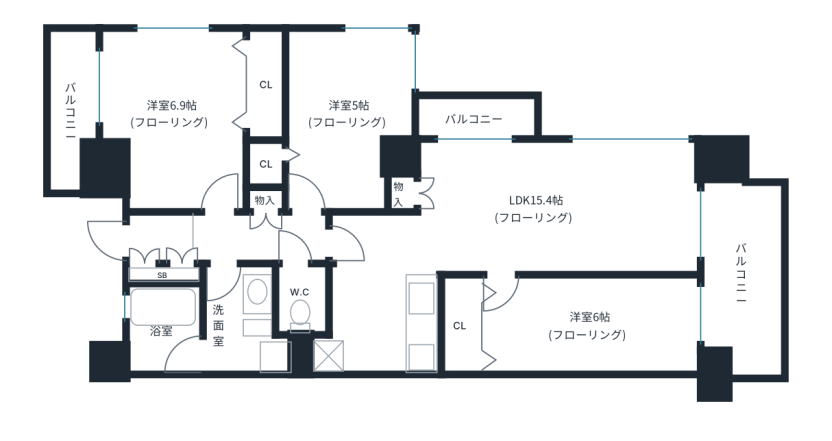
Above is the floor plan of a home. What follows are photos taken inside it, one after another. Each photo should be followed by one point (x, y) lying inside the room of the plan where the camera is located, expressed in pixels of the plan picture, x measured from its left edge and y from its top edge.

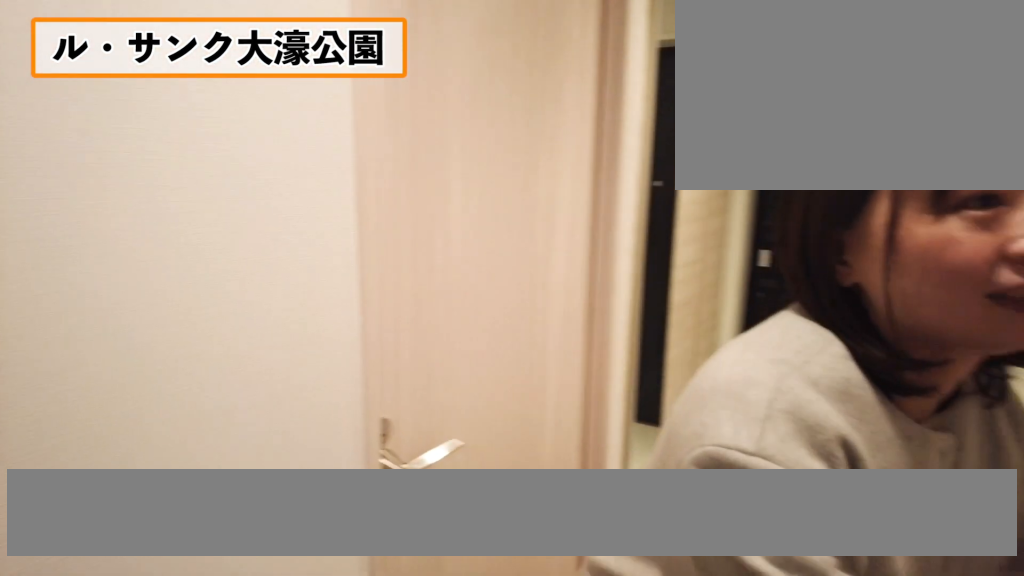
(265, 233)
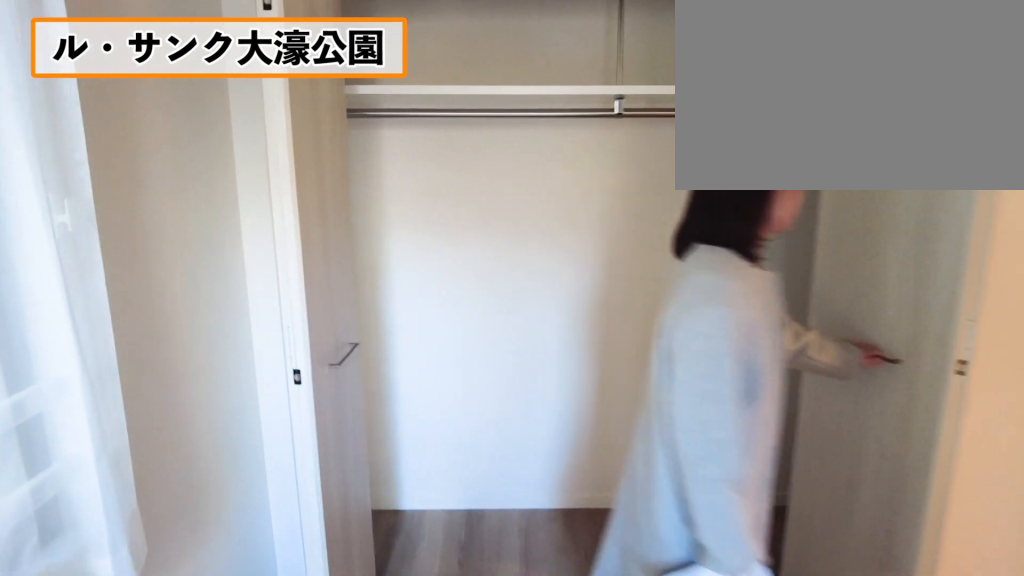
(172, 111)
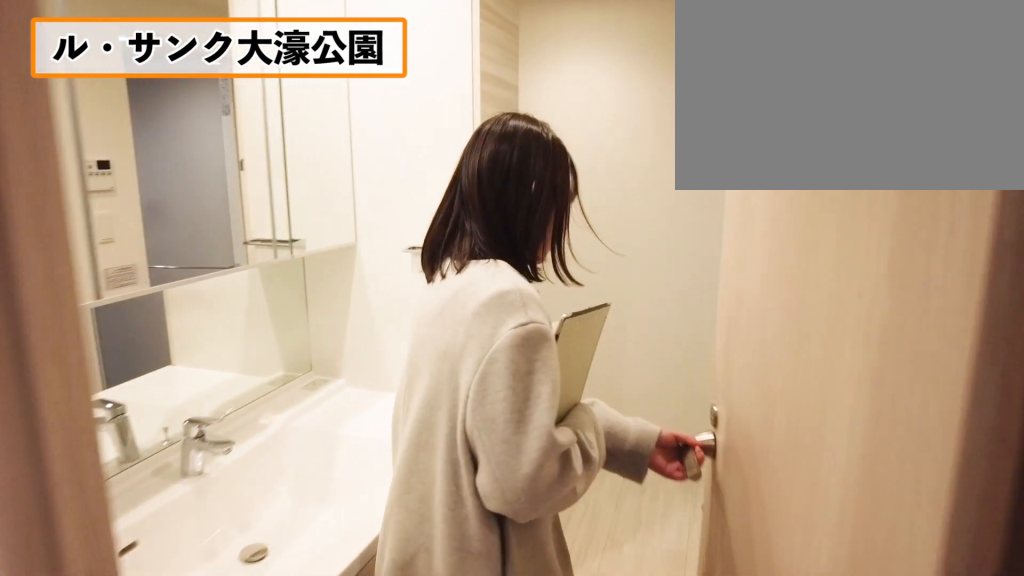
(231, 306)
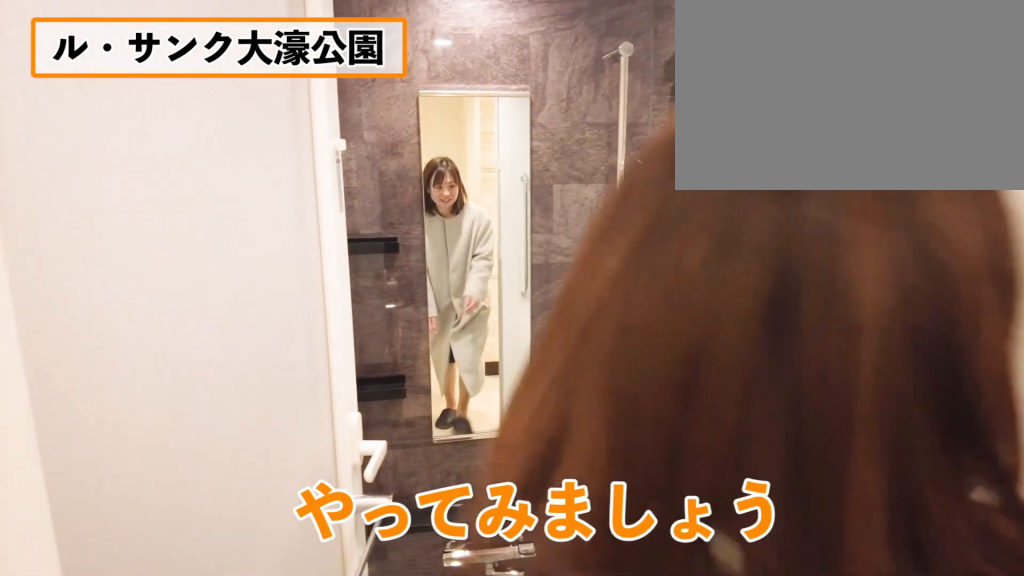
(177, 334)
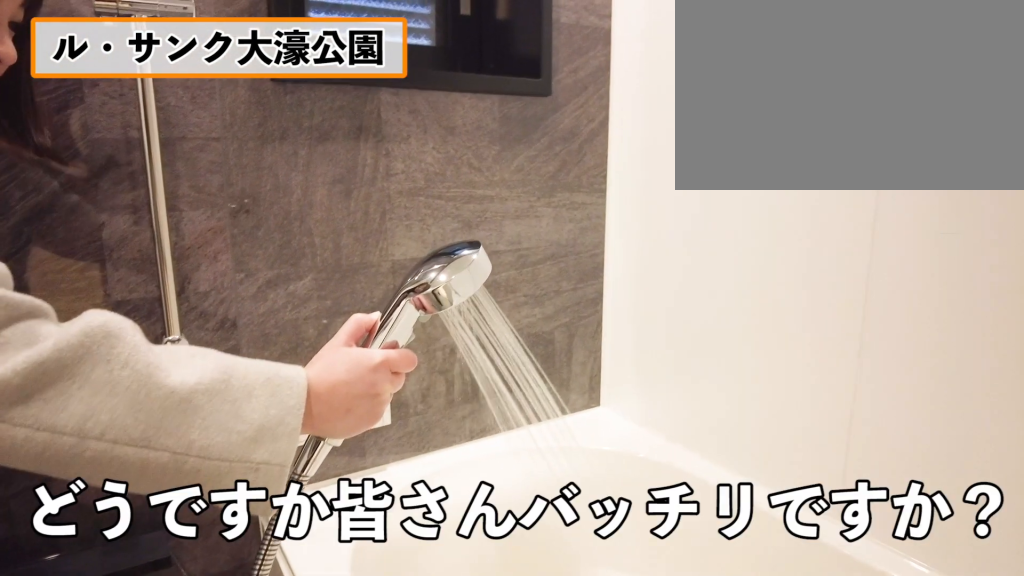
(177, 335)
